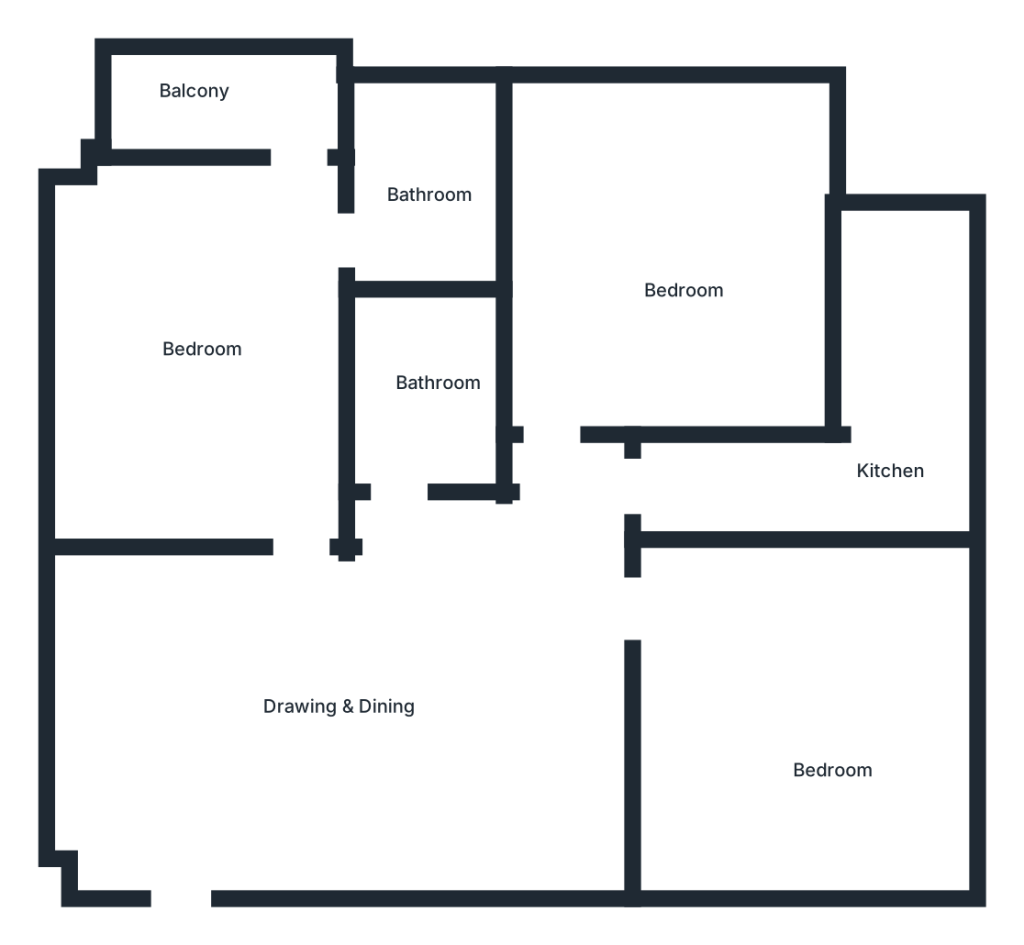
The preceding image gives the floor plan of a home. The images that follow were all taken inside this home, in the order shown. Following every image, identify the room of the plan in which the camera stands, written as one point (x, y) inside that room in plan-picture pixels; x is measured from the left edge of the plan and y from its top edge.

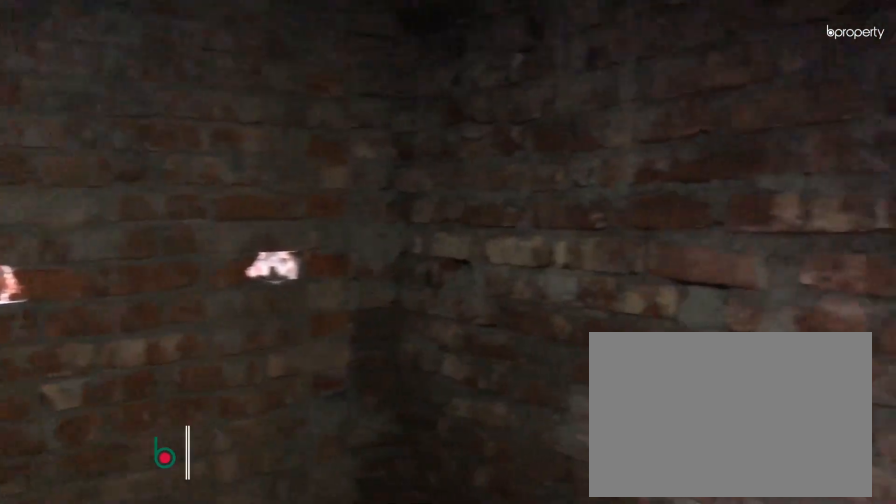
(417, 398)
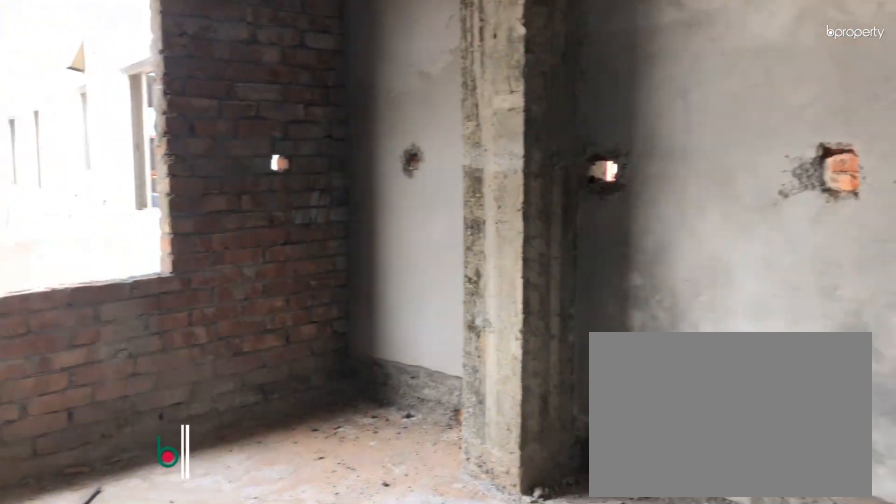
(647, 250)
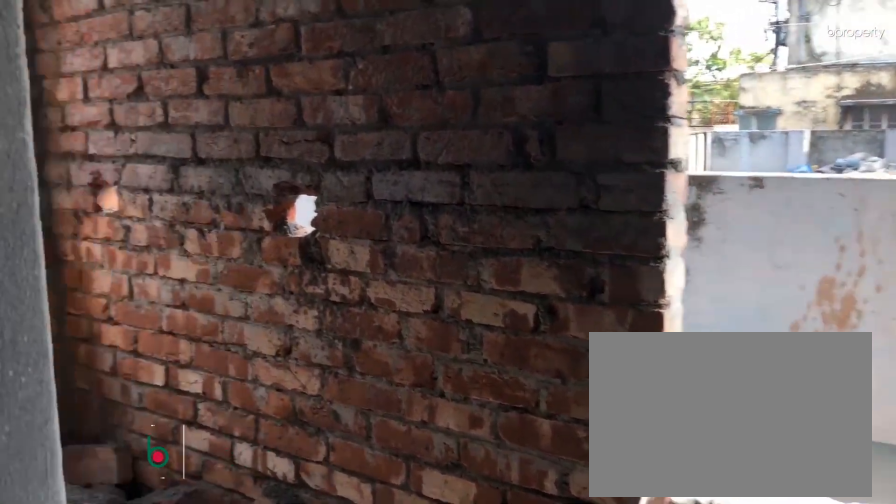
(859, 482)
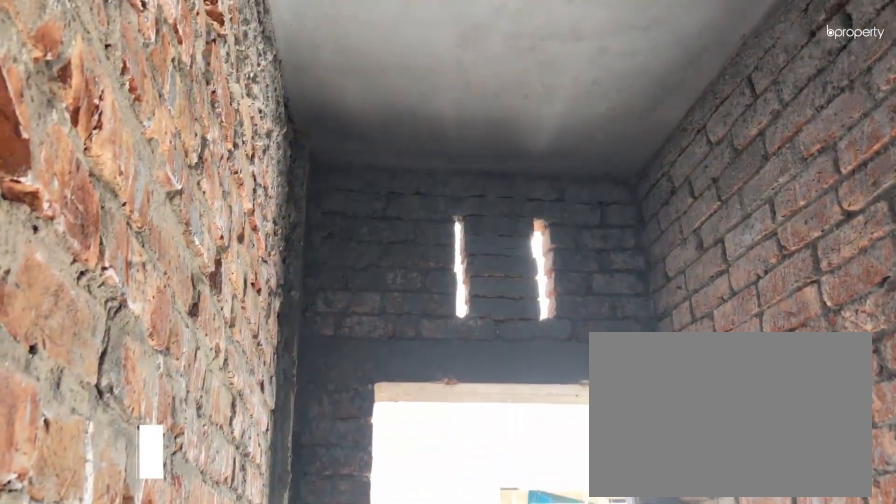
(859, 482)
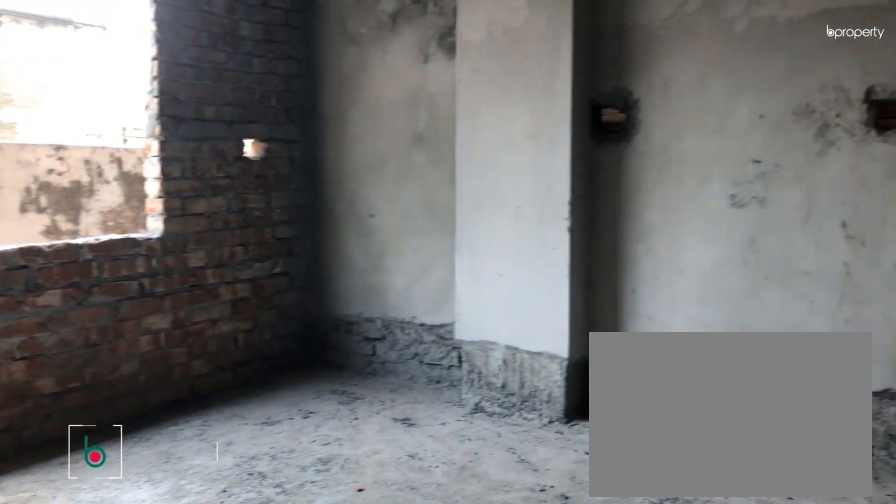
(769, 715)
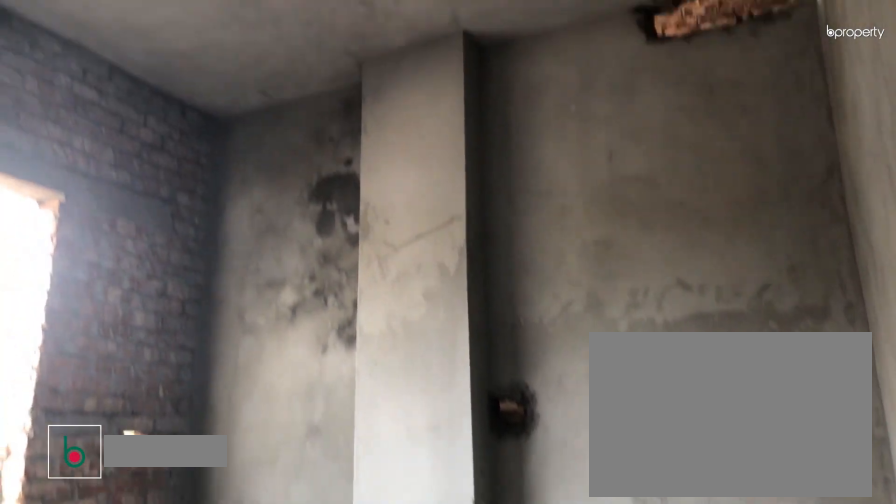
(769, 715)
